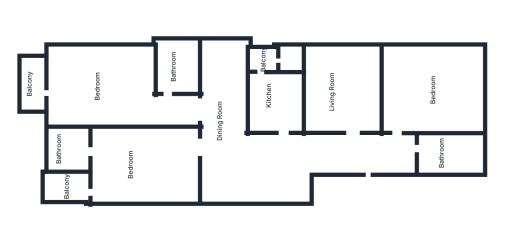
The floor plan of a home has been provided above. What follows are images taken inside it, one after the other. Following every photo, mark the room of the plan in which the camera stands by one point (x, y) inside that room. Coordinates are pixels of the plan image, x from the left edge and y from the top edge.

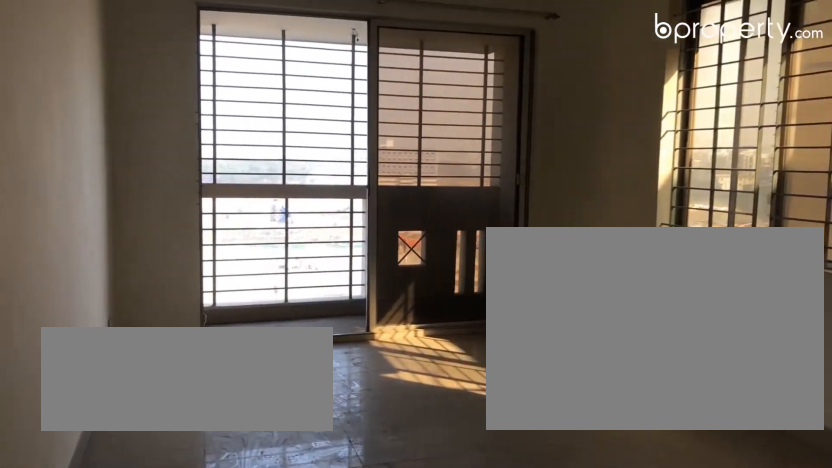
(115, 87)
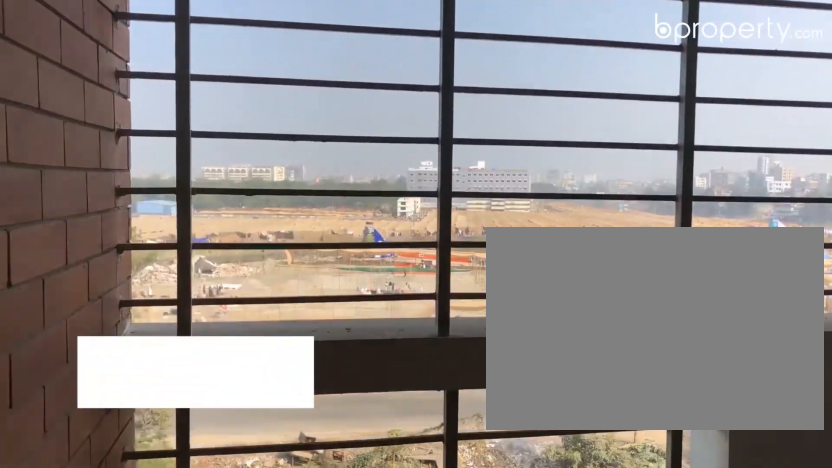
(32, 82)
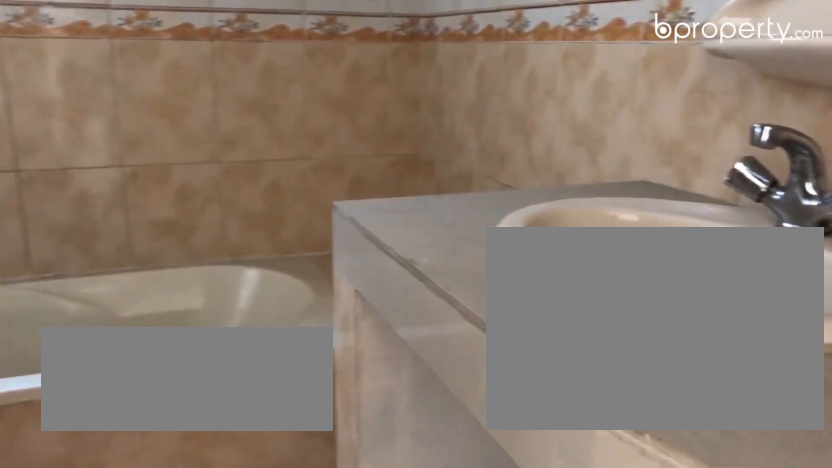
(179, 65)
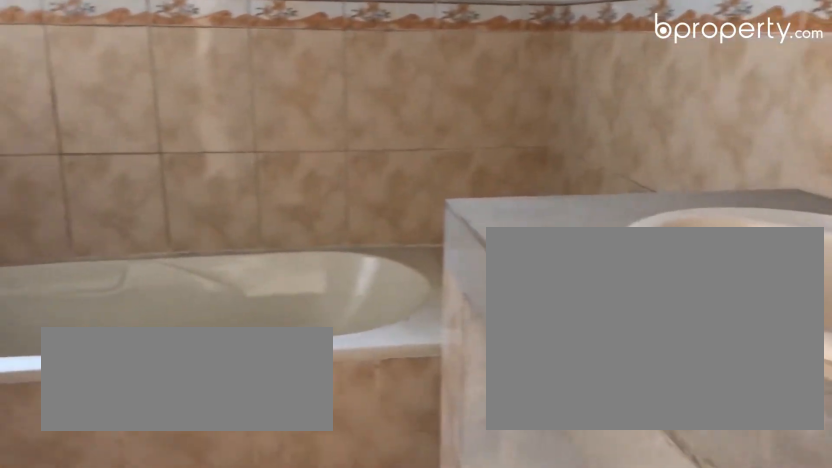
(179, 65)
